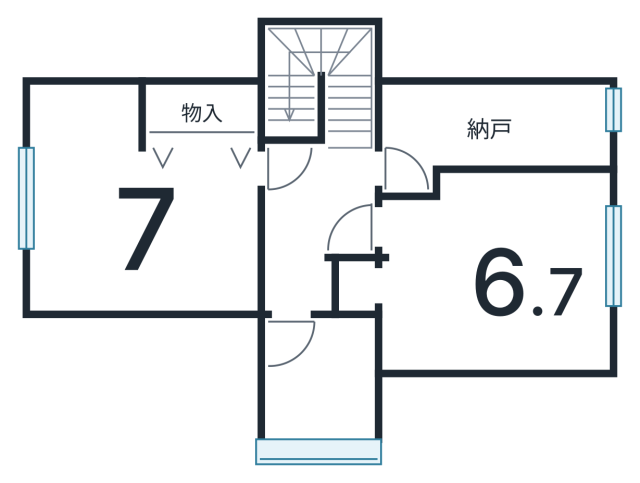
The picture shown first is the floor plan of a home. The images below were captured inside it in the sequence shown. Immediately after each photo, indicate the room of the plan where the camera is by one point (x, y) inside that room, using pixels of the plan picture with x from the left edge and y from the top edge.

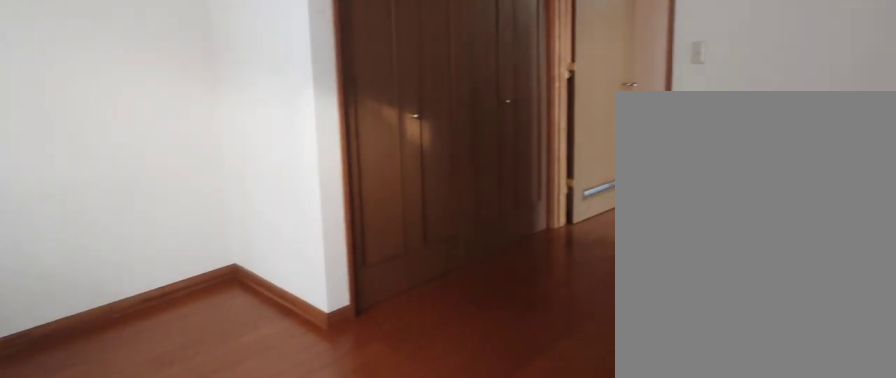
(146, 234)
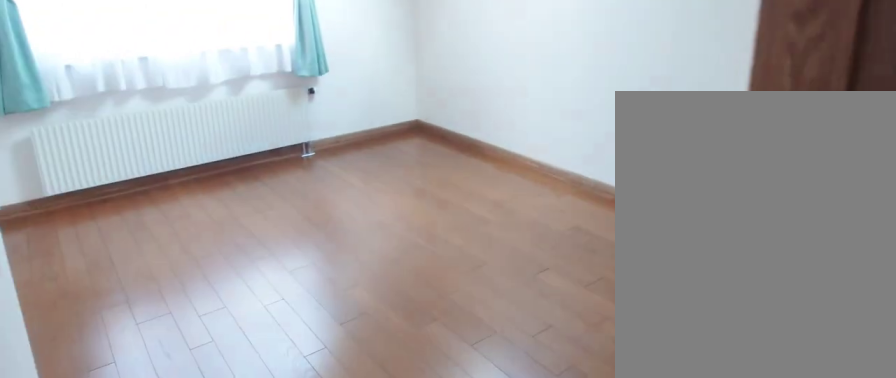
(506, 275)
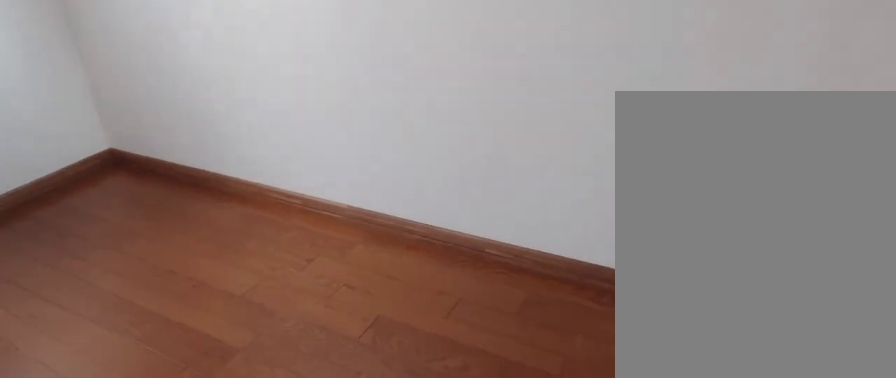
(506, 275)
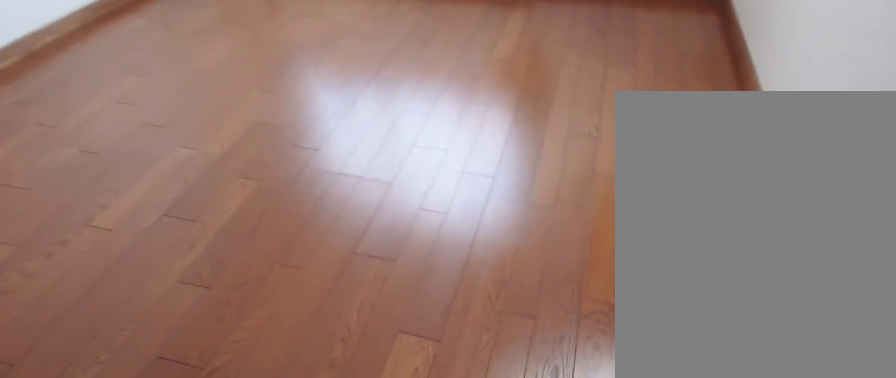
(506, 275)
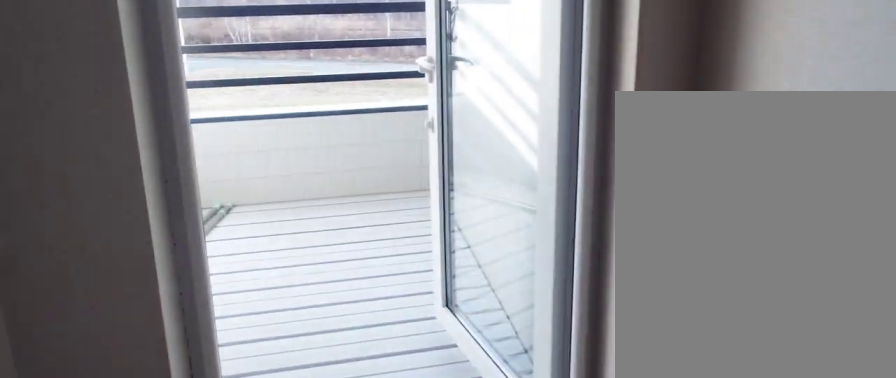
(324, 409)
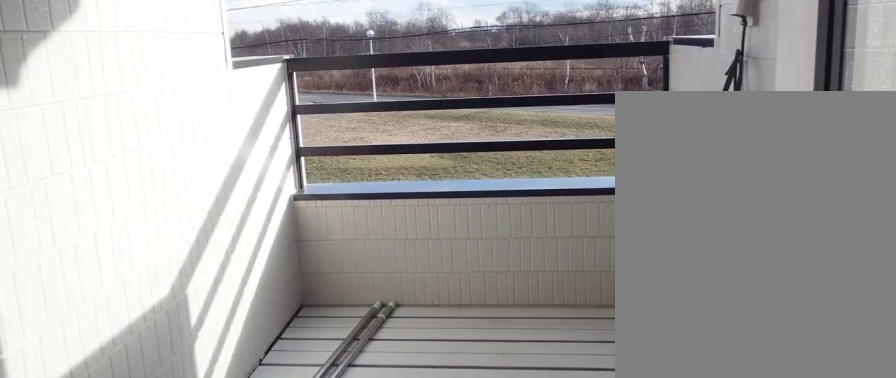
(324, 409)
